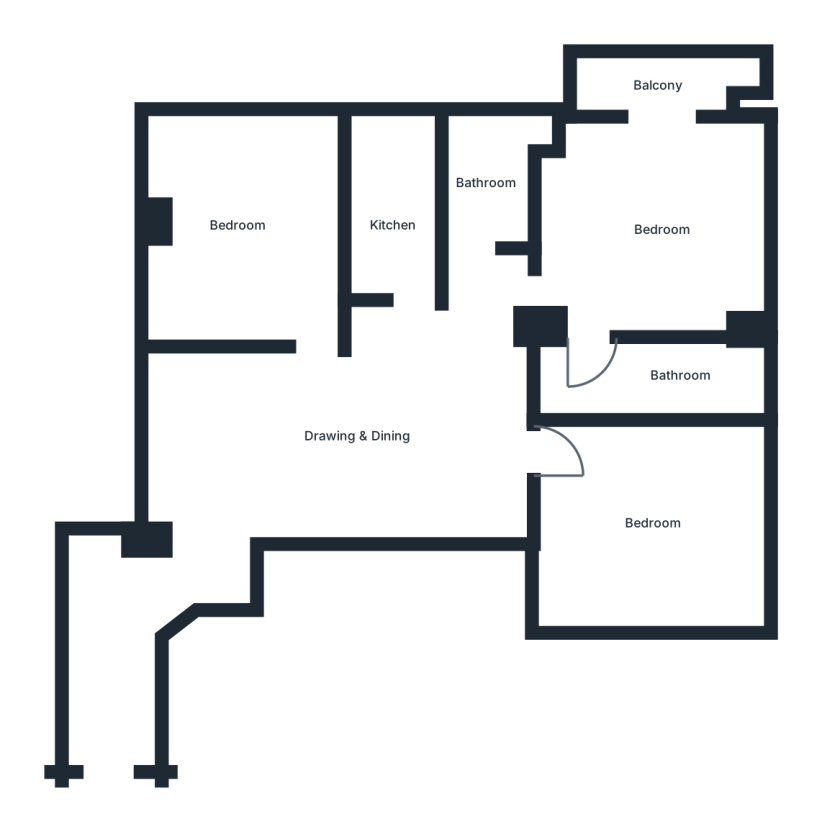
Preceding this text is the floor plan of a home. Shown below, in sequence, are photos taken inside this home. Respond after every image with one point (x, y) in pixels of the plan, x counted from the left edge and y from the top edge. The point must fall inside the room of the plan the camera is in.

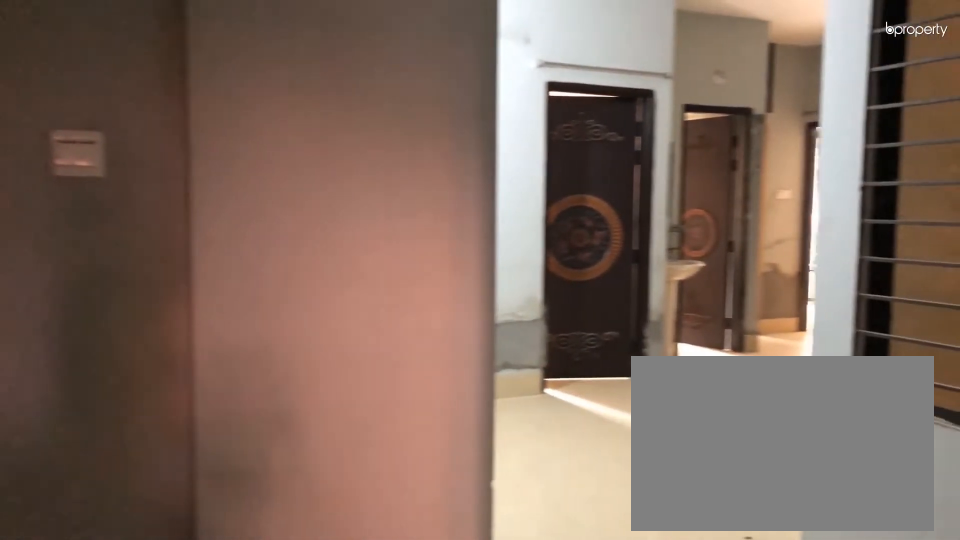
(126, 592)
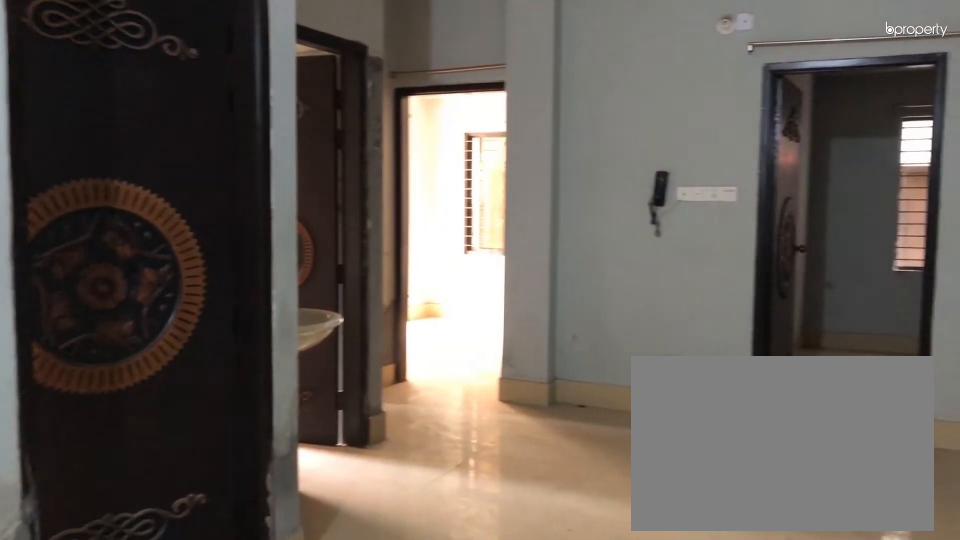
(330, 442)
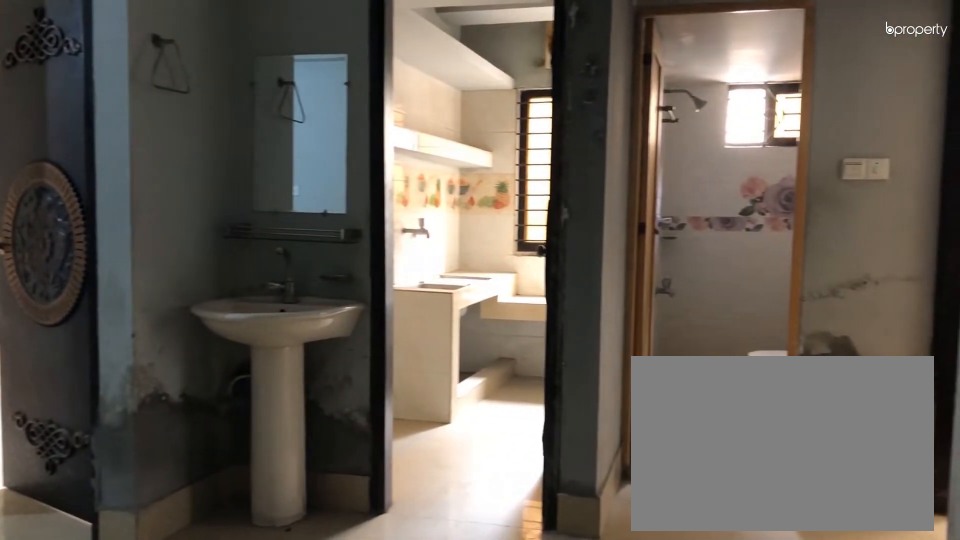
(326, 429)
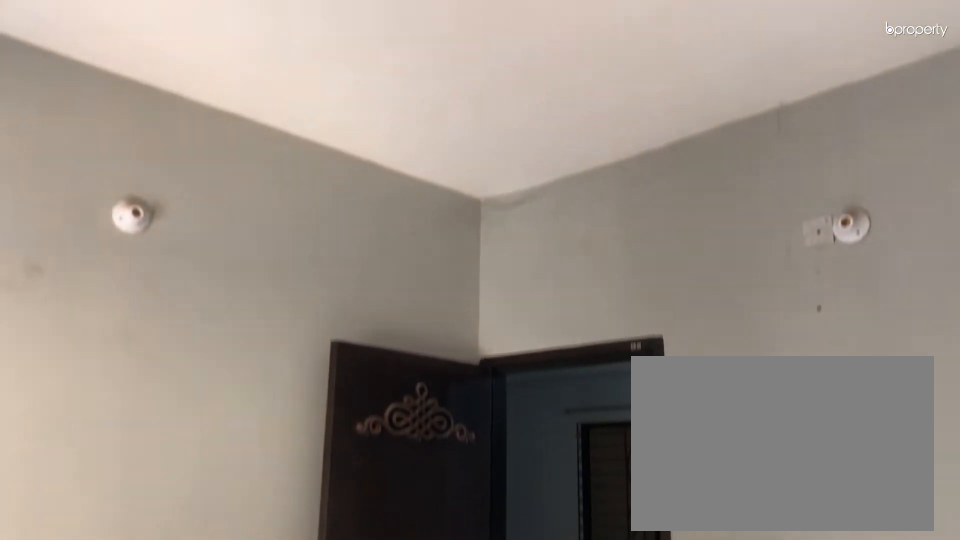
(260, 236)
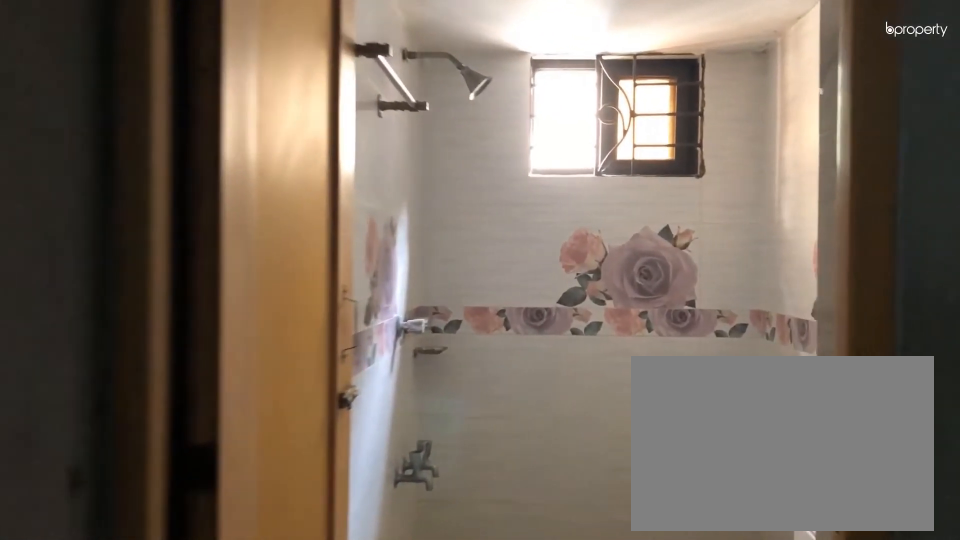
(489, 175)
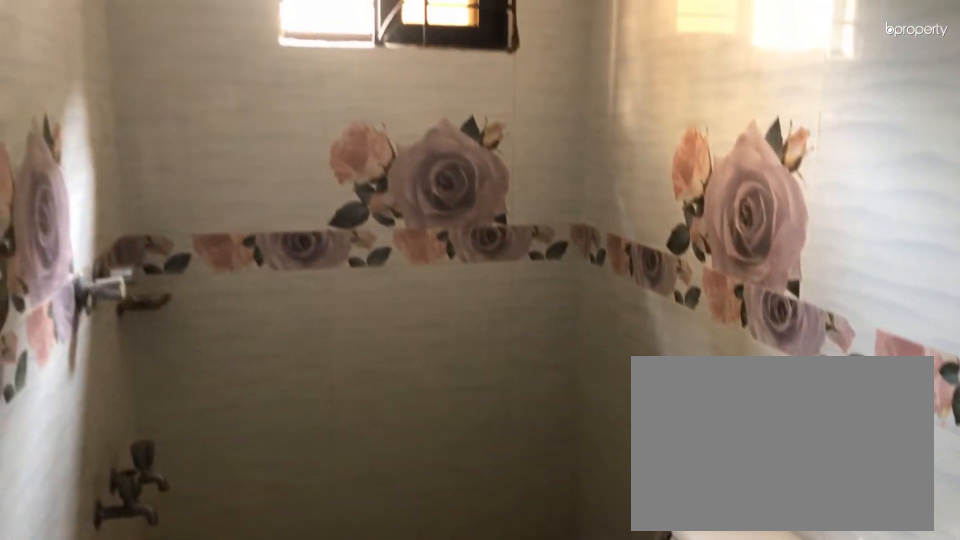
(489, 182)
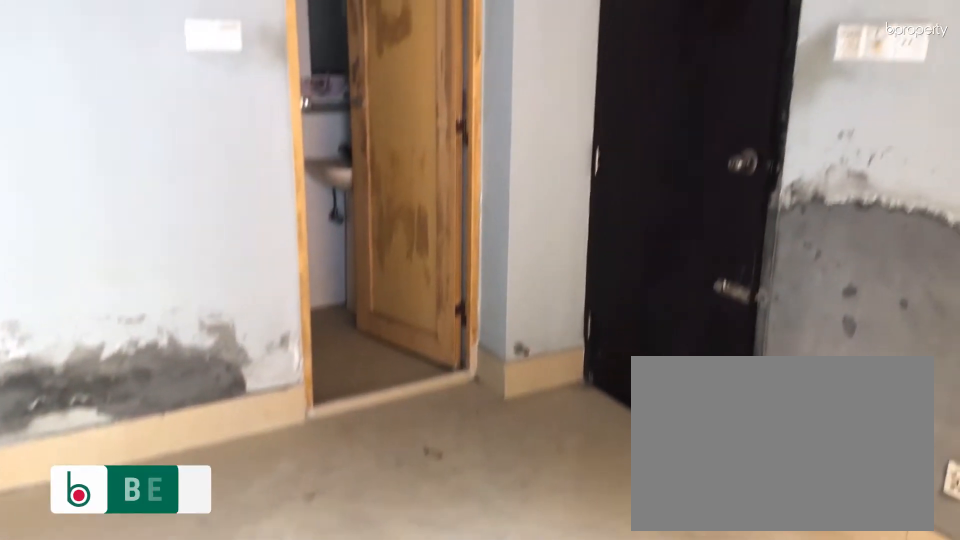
(657, 205)
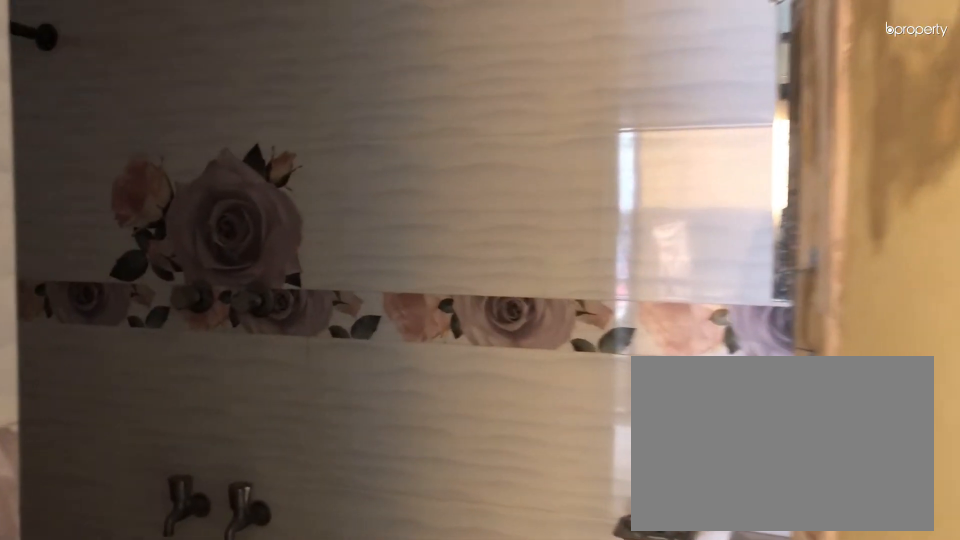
(637, 374)
